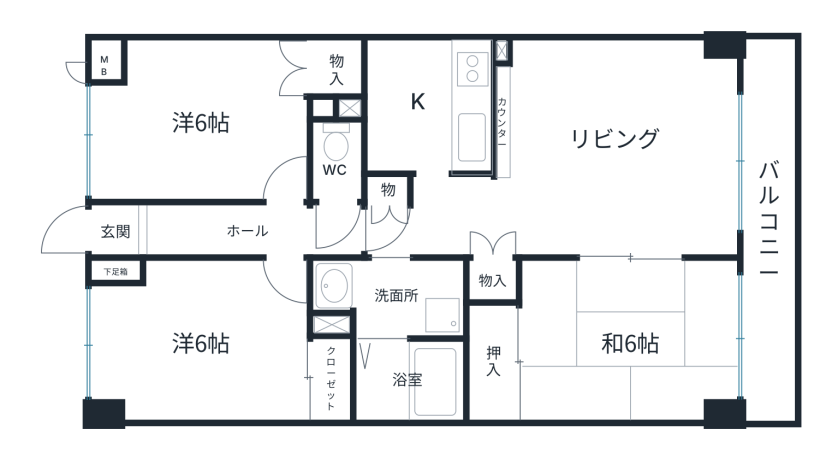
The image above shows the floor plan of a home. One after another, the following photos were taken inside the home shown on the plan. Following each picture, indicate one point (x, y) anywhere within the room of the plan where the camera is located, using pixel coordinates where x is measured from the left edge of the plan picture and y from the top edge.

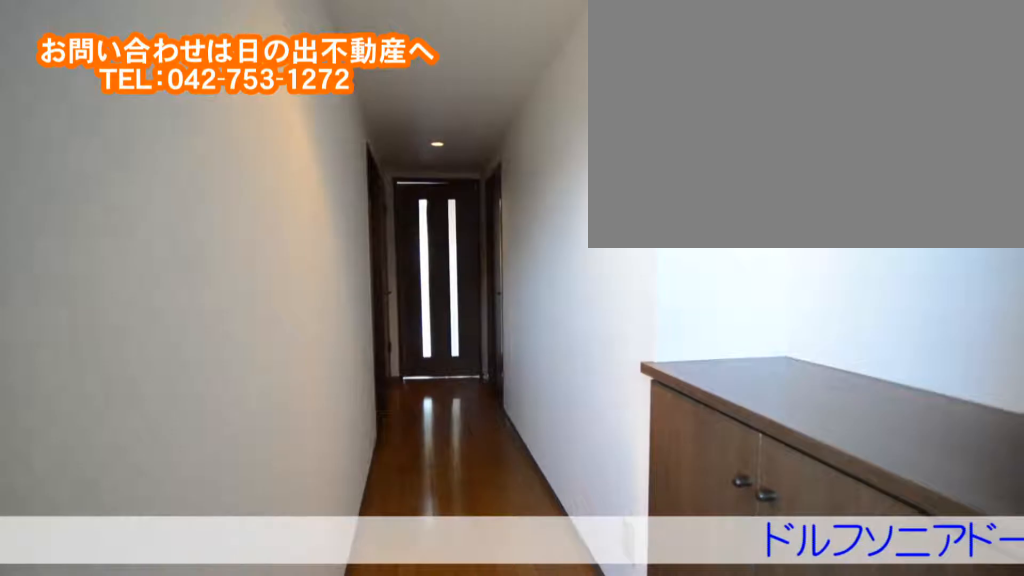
(157, 230)
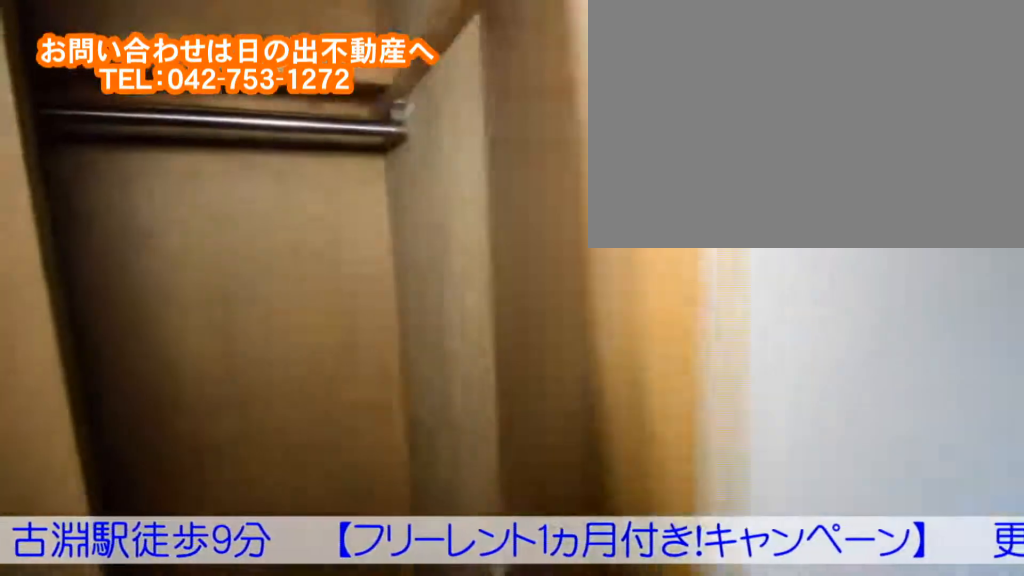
(145, 116)
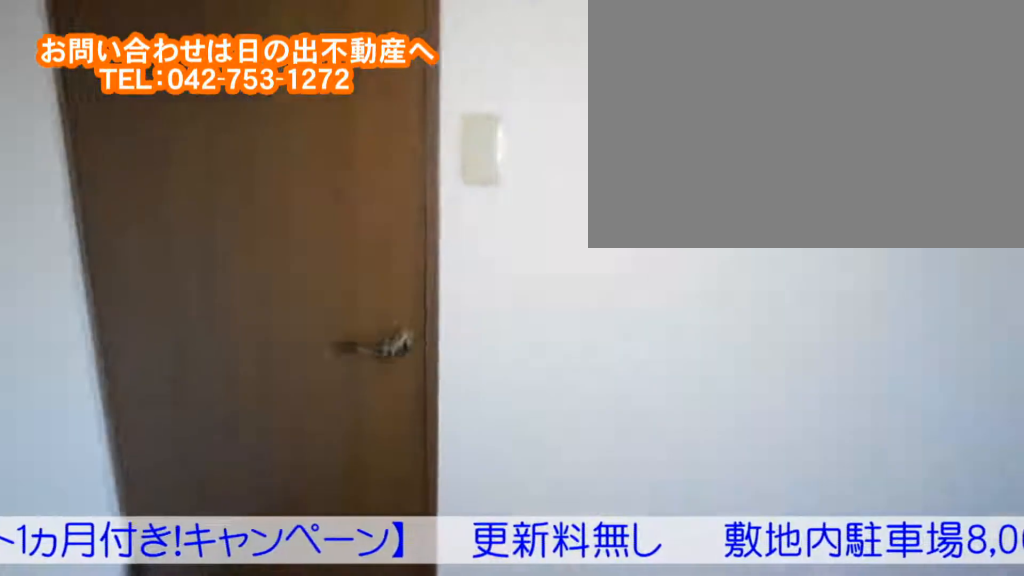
(143, 118)
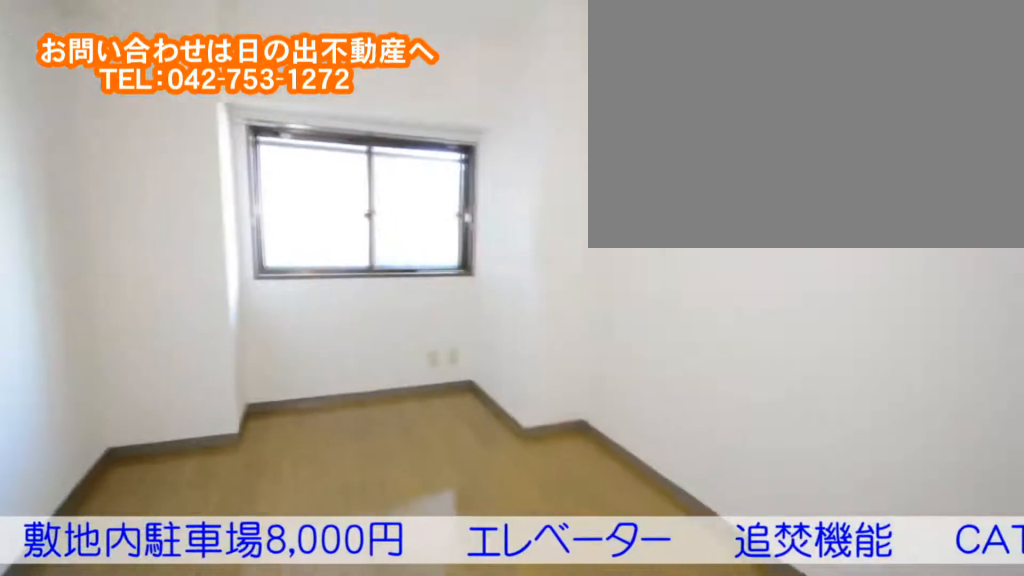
(154, 363)
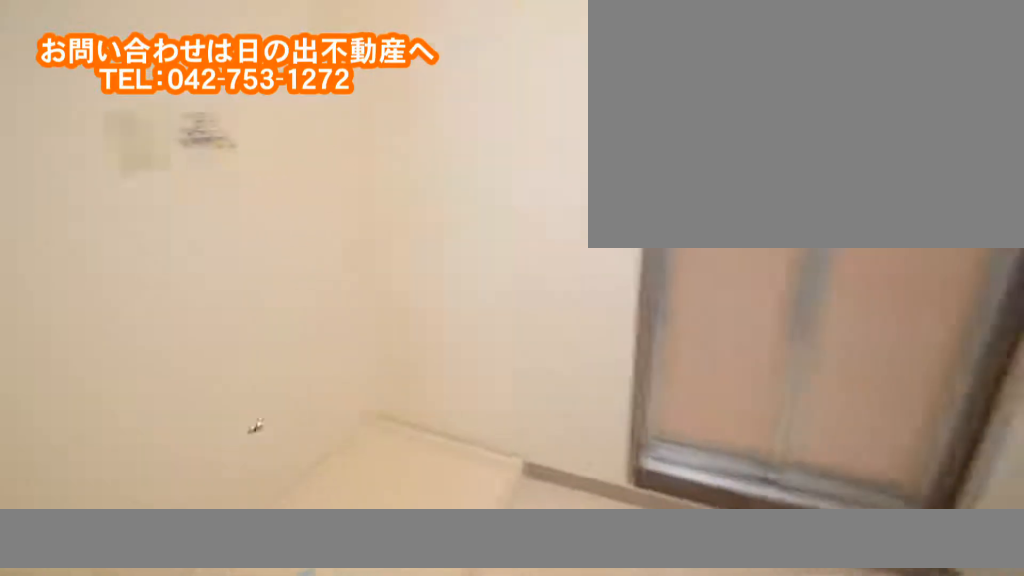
(419, 291)
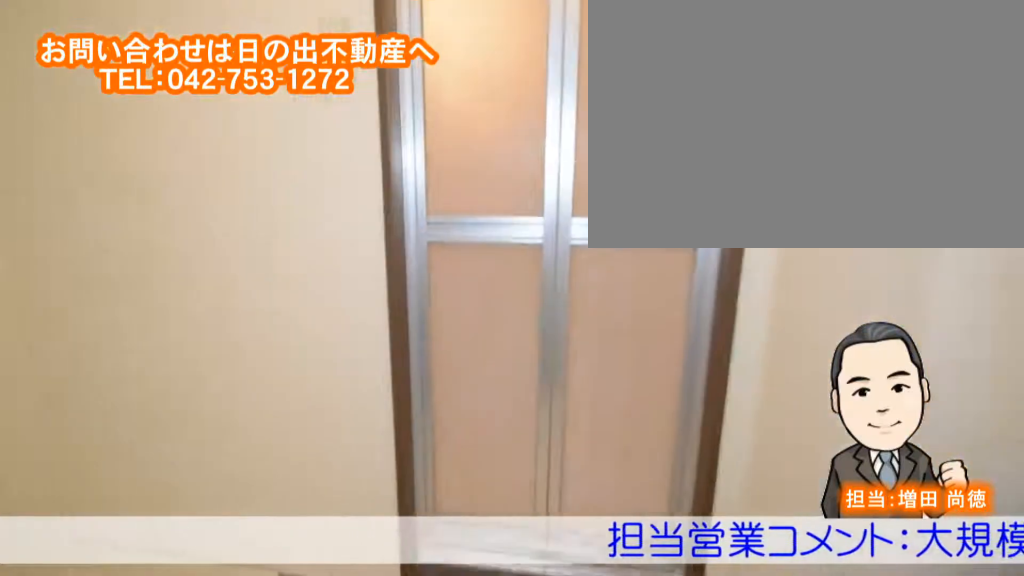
(419, 291)
